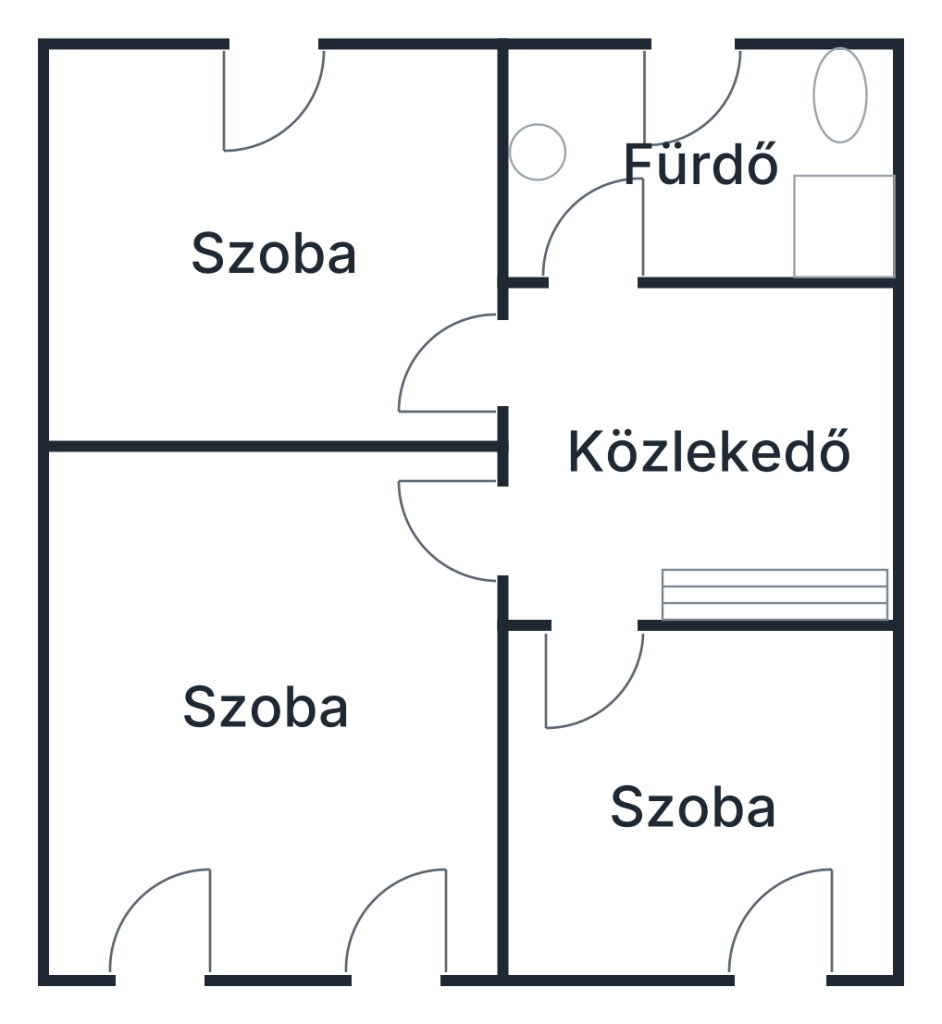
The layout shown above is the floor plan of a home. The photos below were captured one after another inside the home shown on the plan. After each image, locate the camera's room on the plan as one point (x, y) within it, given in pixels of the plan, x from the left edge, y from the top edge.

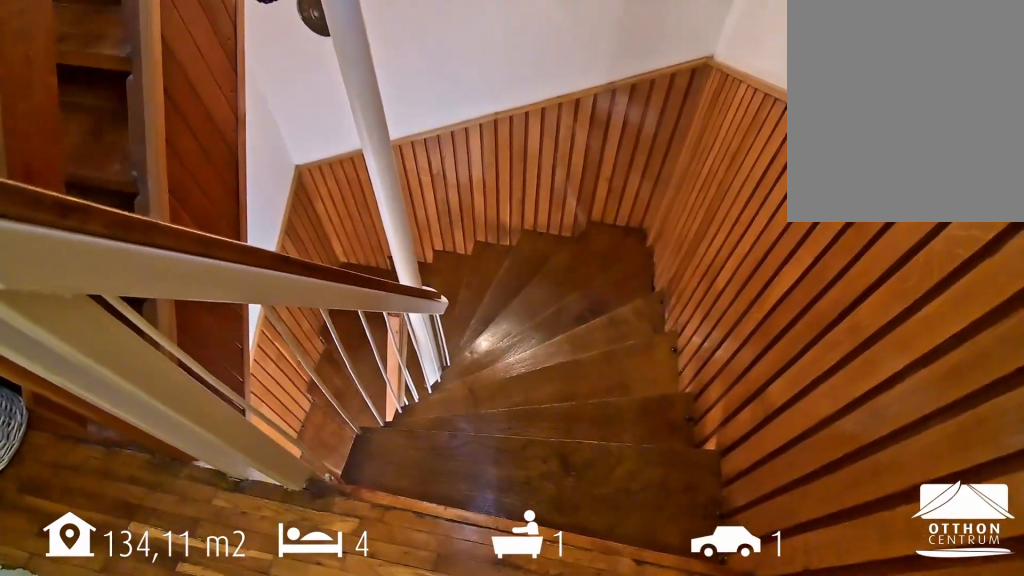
(700, 455)
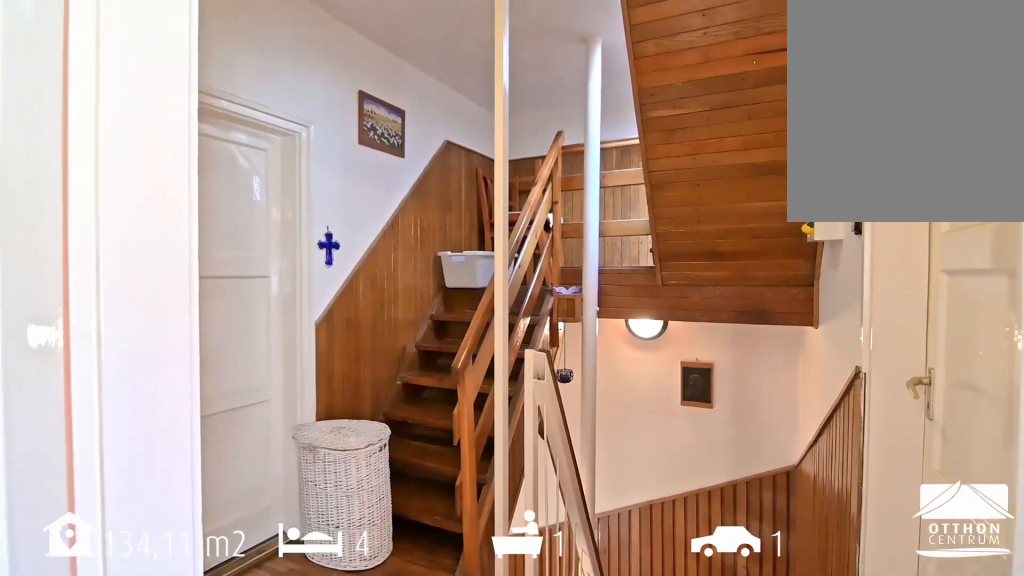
(700, 455)
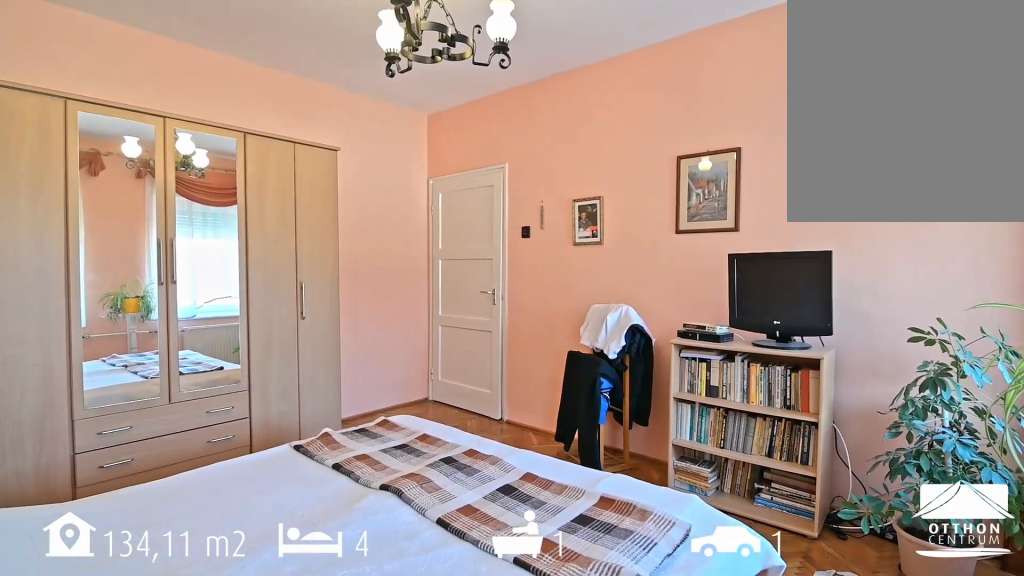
(274, 724)
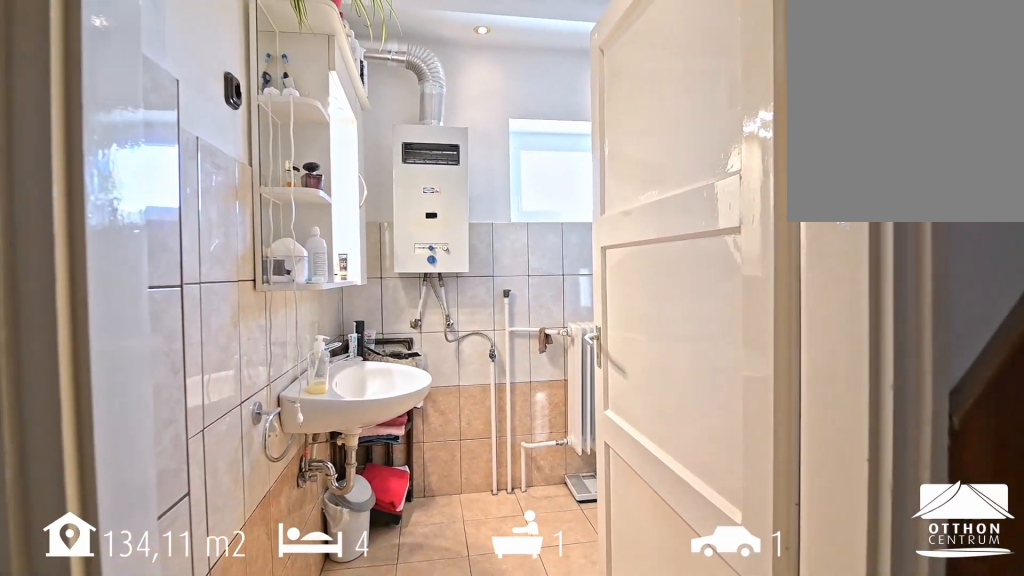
(690, 168)
